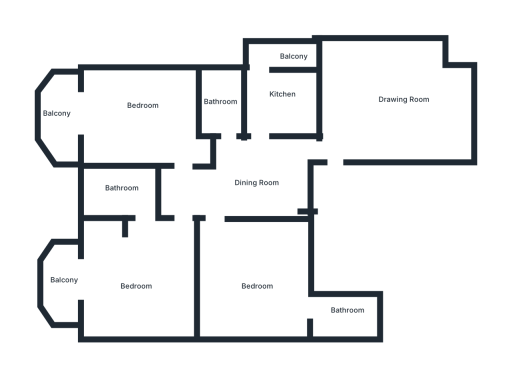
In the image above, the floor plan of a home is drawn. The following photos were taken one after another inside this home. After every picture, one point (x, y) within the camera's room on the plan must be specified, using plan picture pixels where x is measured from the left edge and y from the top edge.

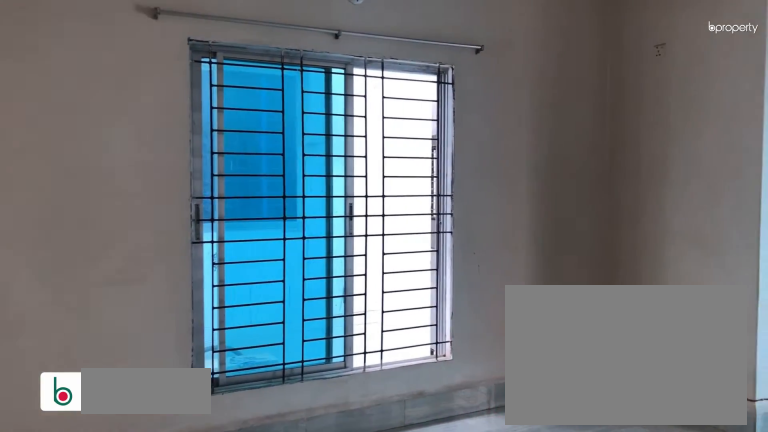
(398, 99)
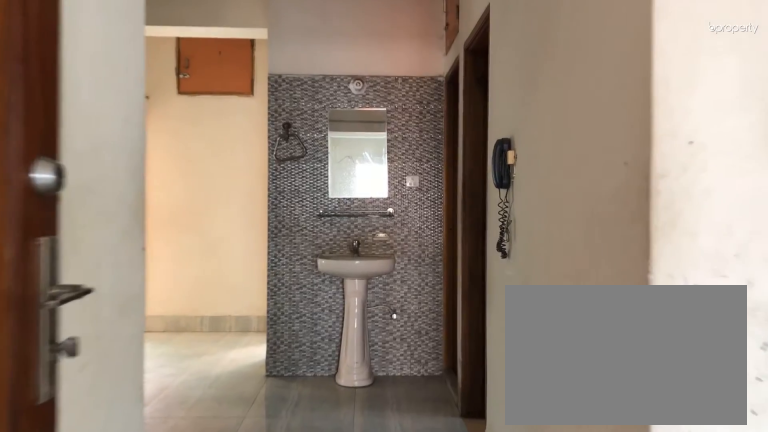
(306, 159)
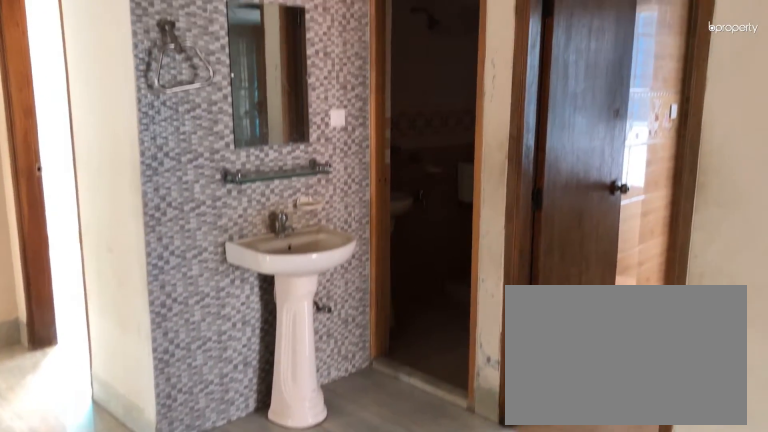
(250, 189)
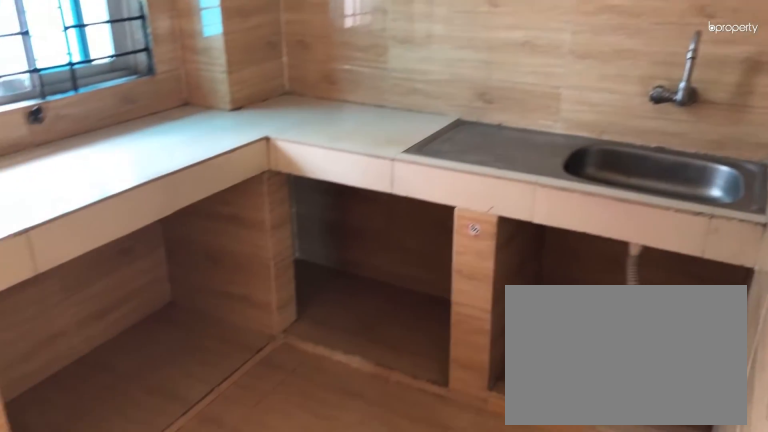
(276, 93)
